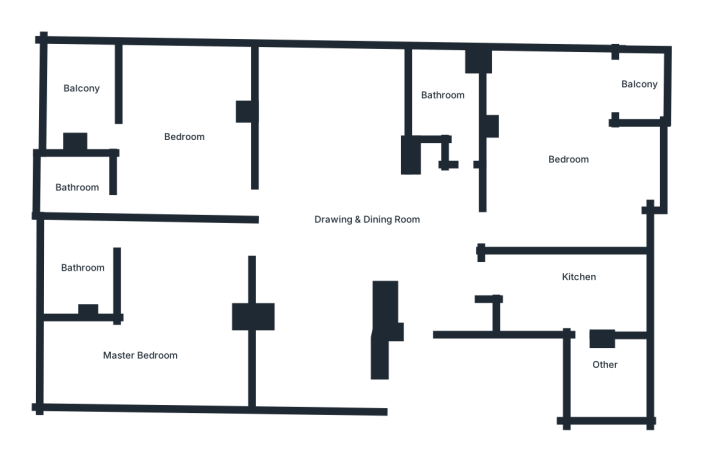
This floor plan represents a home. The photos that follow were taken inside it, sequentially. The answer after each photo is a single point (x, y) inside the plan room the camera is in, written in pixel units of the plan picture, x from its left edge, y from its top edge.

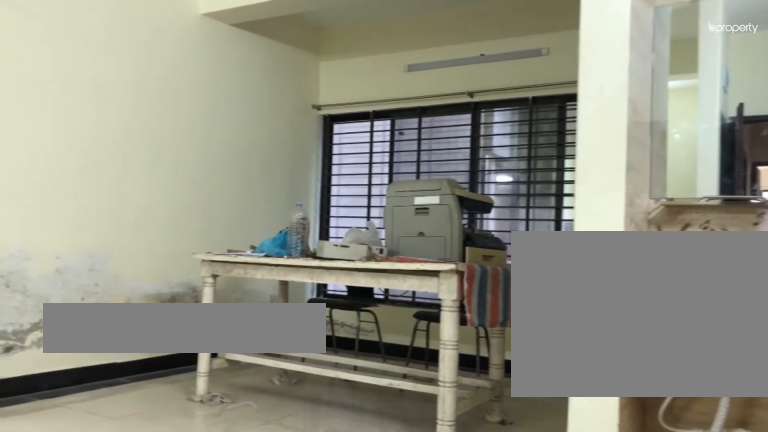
(384, 231)
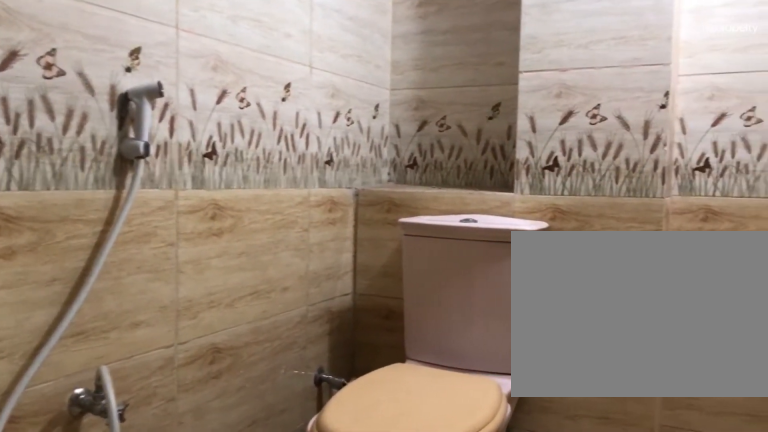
(76, 181)
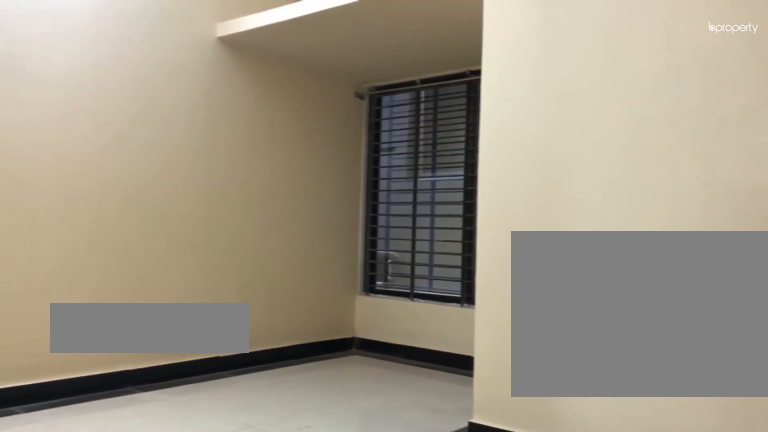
(165, 312)
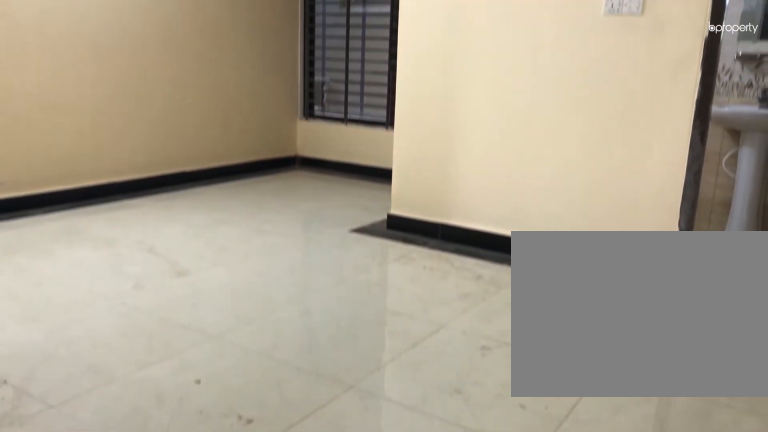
(164, 312)
